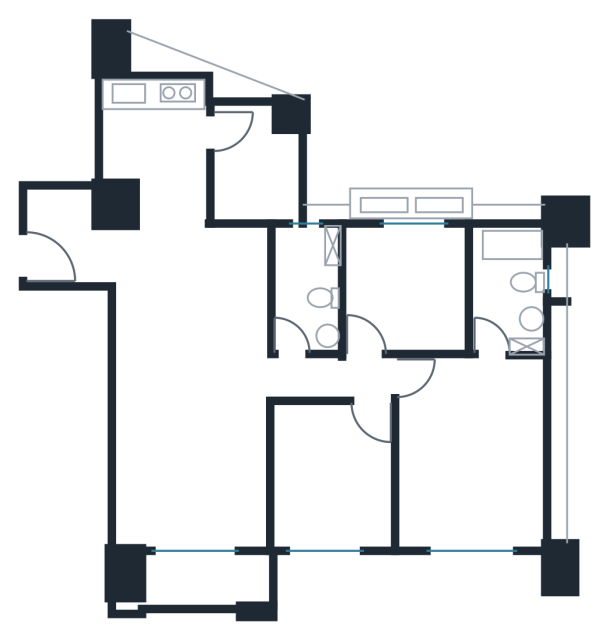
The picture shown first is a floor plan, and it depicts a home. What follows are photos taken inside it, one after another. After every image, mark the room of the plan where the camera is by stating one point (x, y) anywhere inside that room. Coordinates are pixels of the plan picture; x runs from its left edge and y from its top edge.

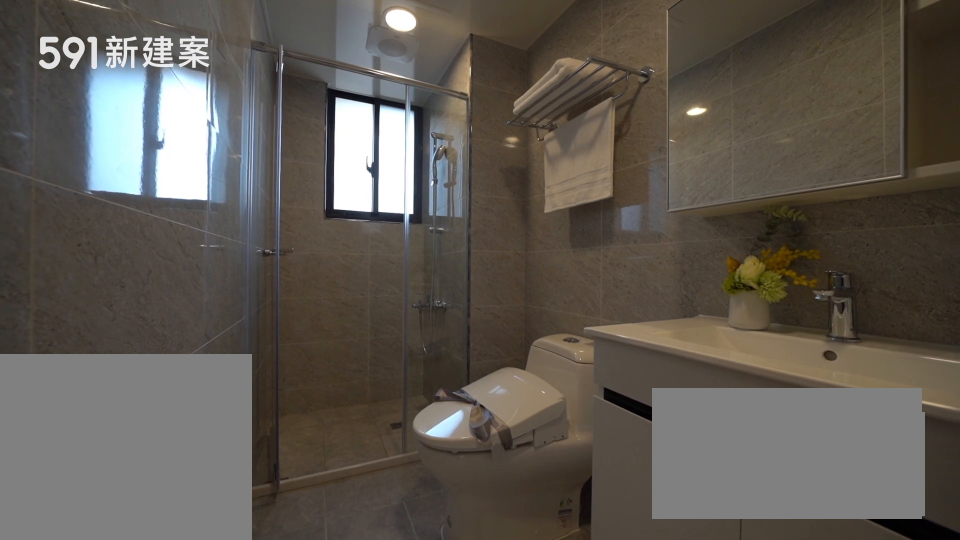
(307, 290)
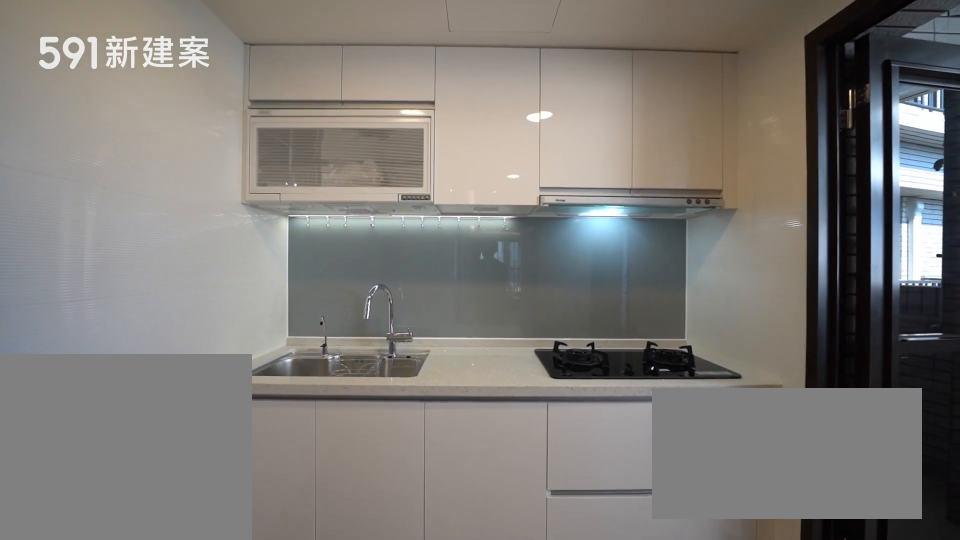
(155, 139)
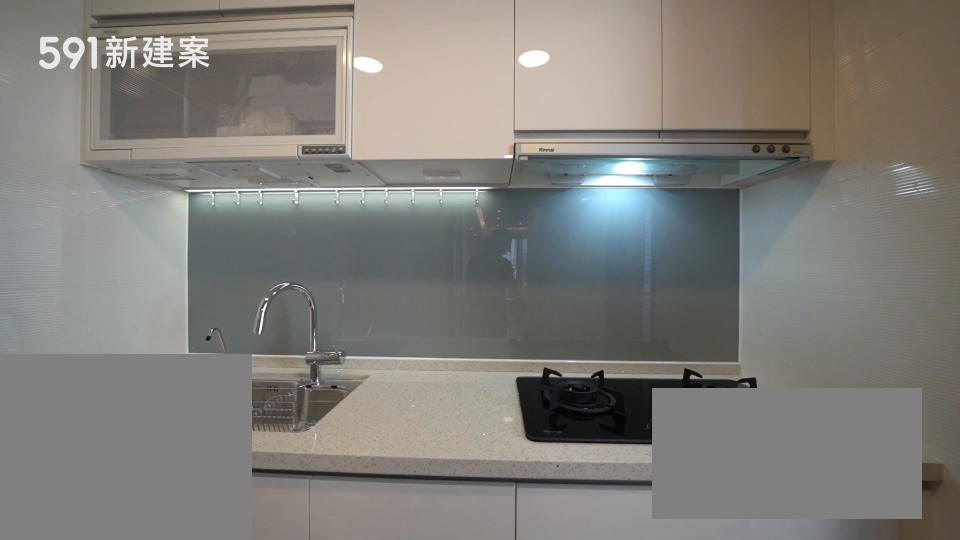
(155, 139)
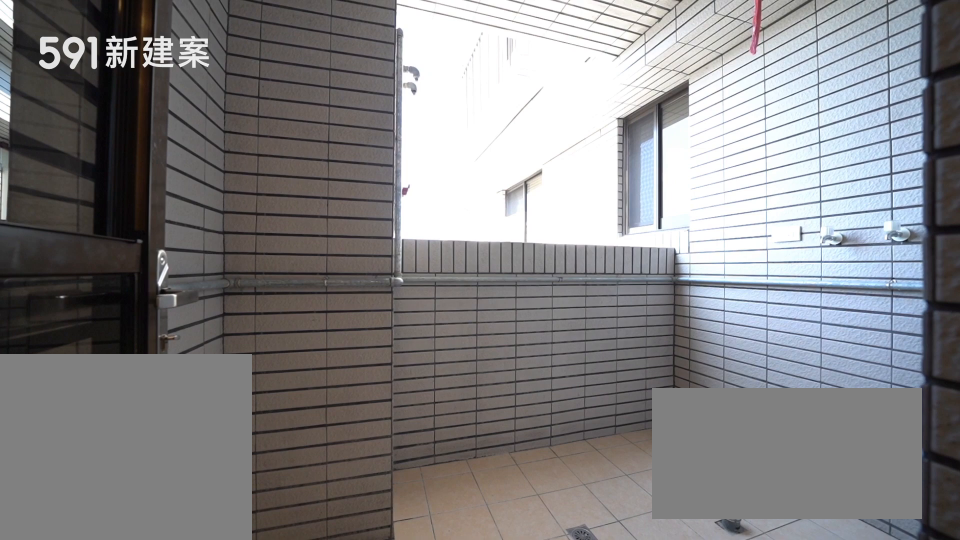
(258, 166)
